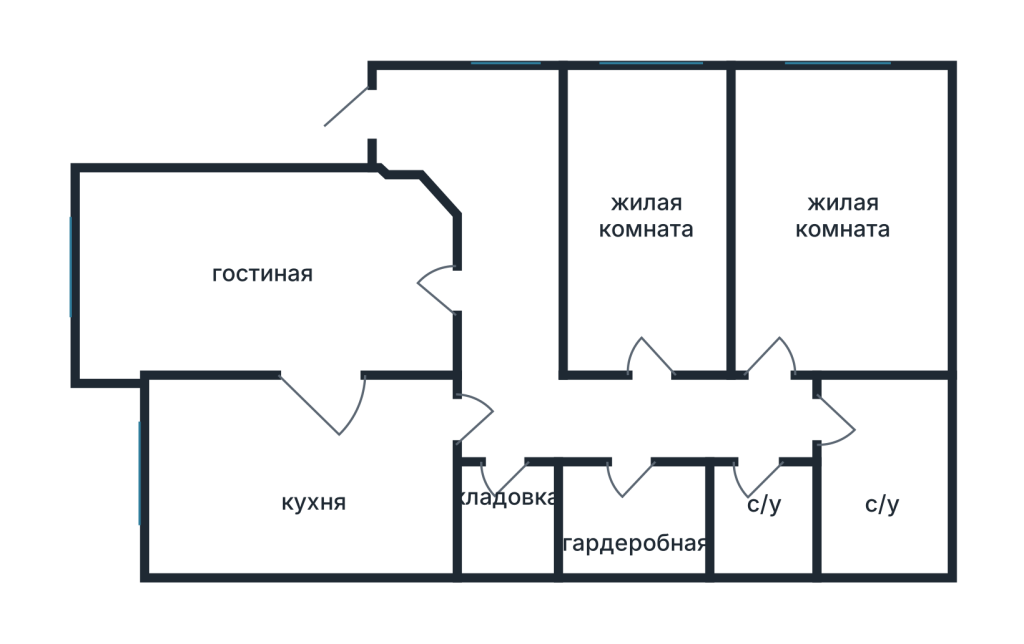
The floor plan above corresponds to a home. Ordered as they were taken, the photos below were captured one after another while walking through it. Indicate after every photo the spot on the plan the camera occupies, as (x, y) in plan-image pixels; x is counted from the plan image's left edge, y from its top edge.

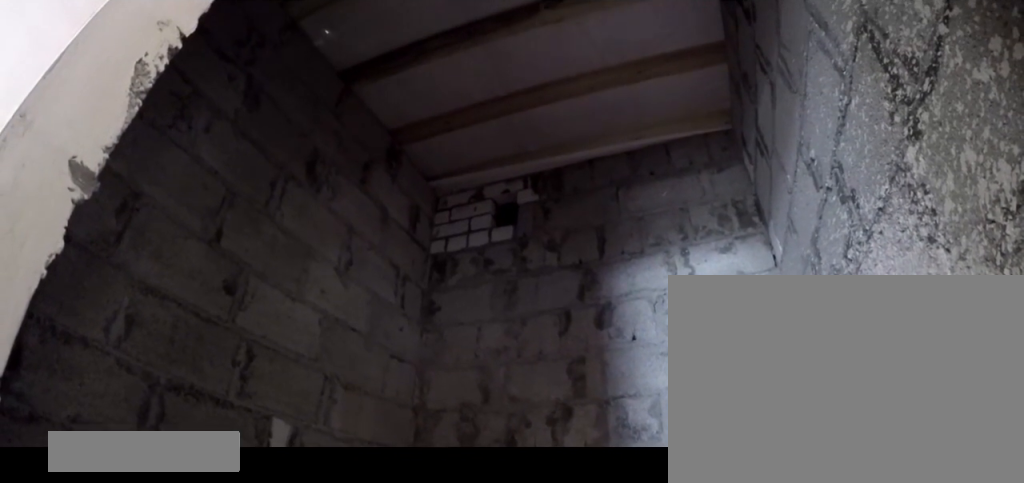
(759, 450)
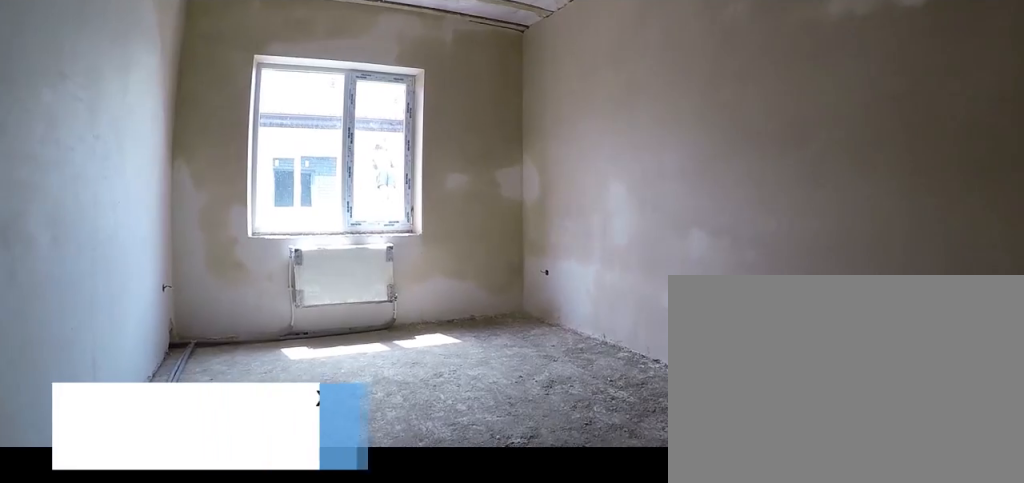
(794, 323)
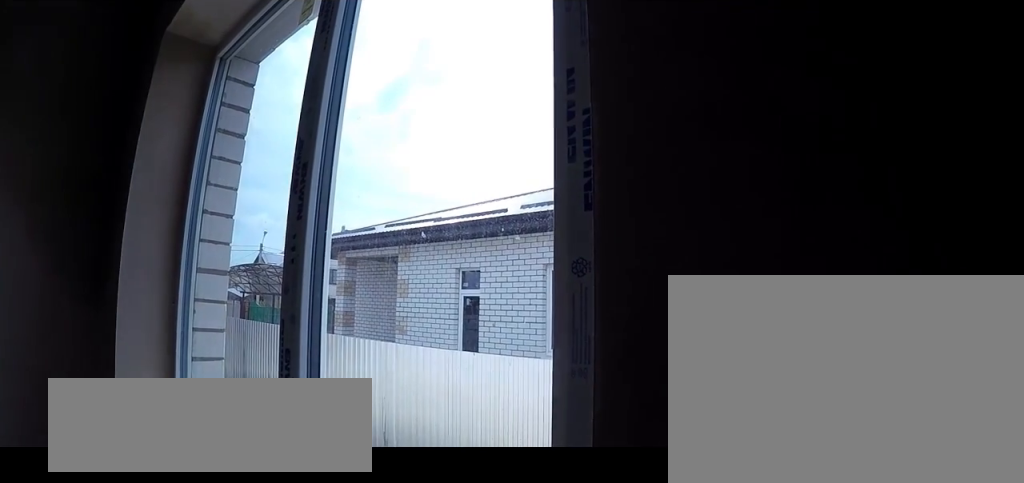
(917, 108)
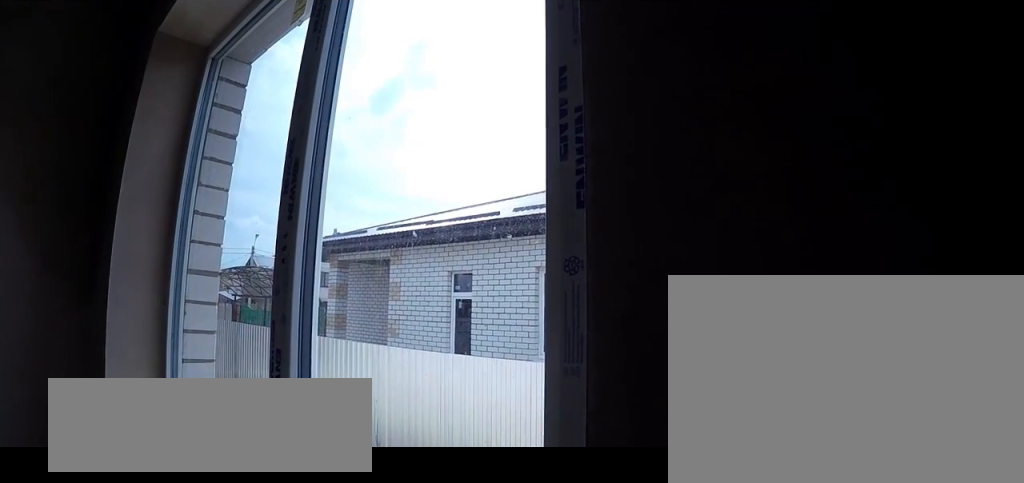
(917, 108)
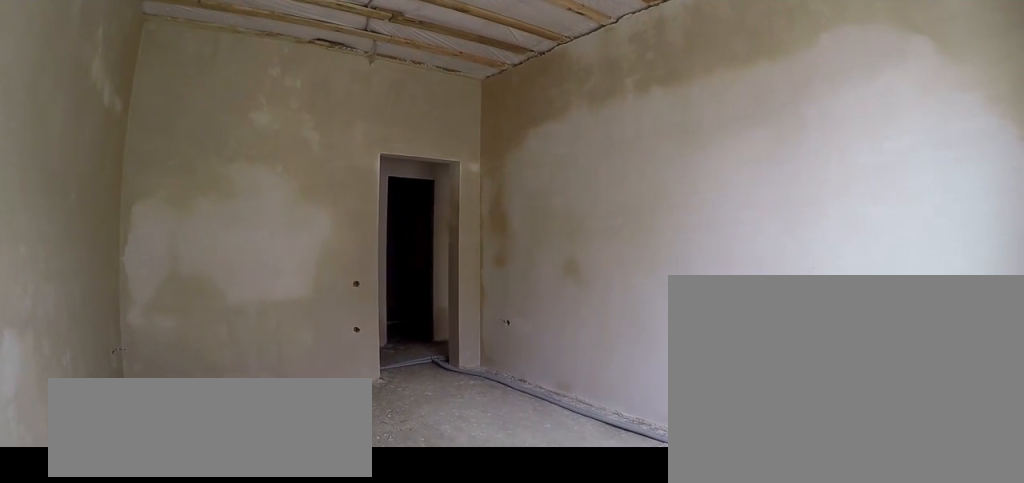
(917, 108)
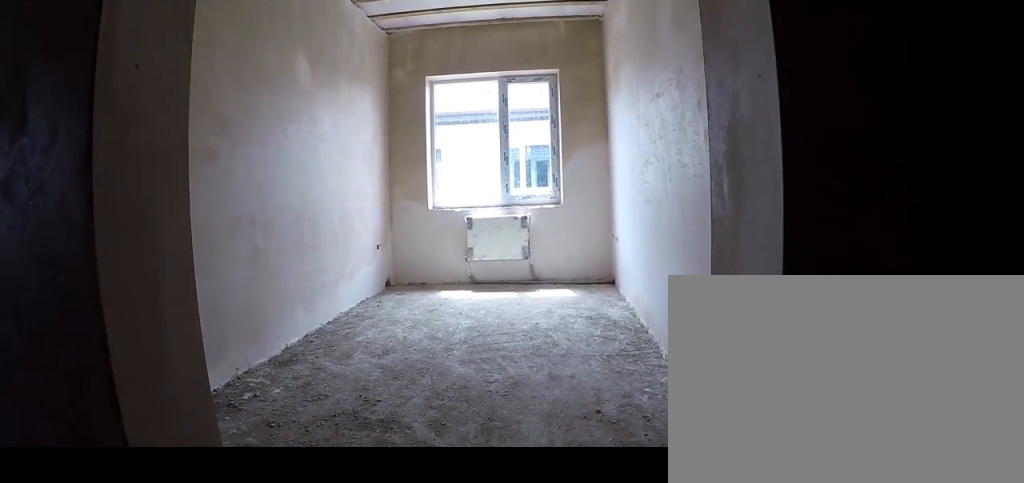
(679, 400)
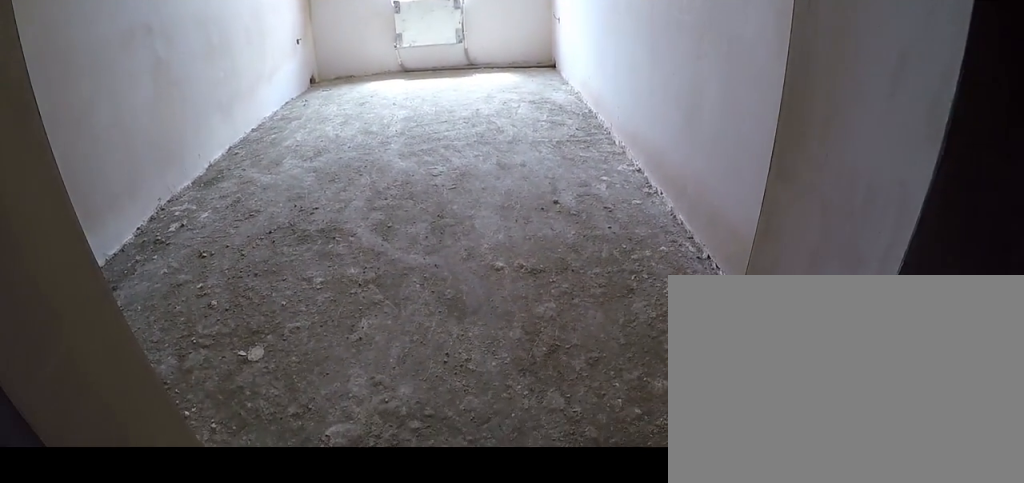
(654, 381)
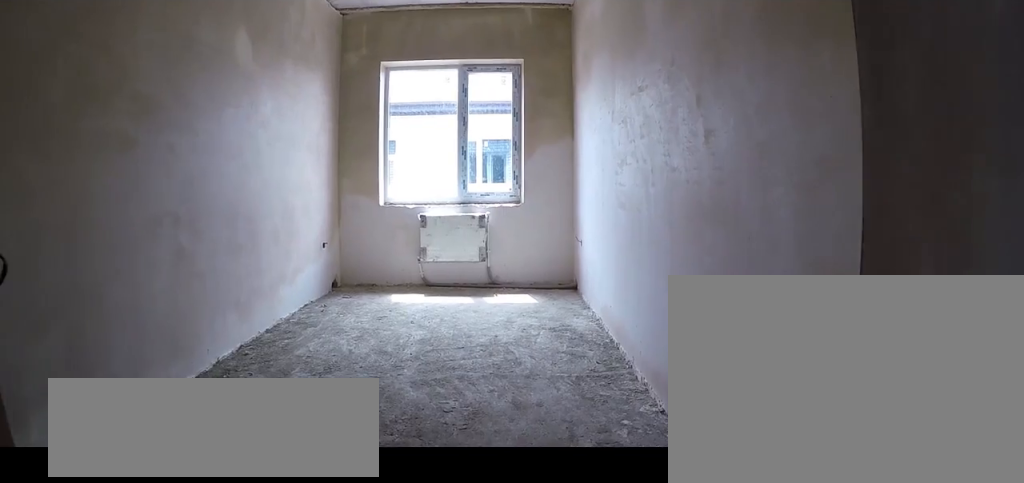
(653, 361)
